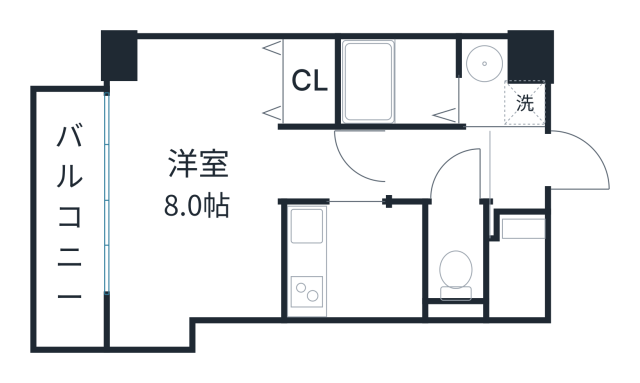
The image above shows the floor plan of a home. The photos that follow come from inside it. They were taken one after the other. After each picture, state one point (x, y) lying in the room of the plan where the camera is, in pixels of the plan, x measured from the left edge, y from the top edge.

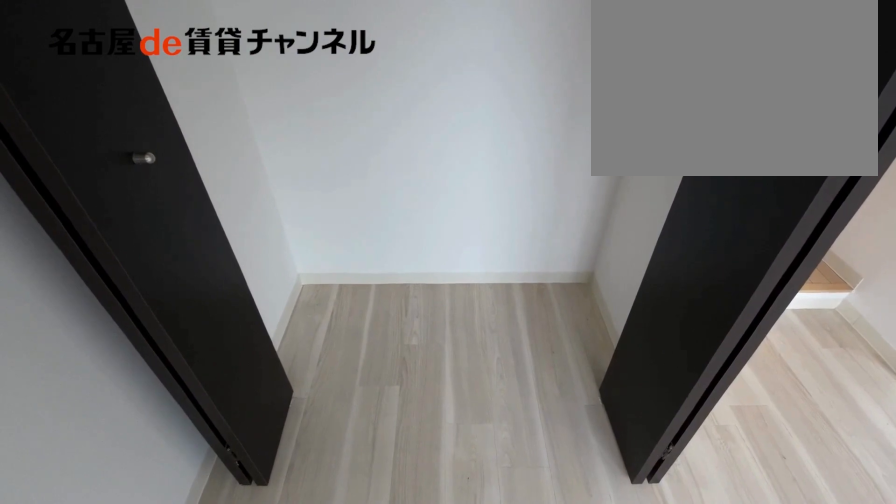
(309, 81)
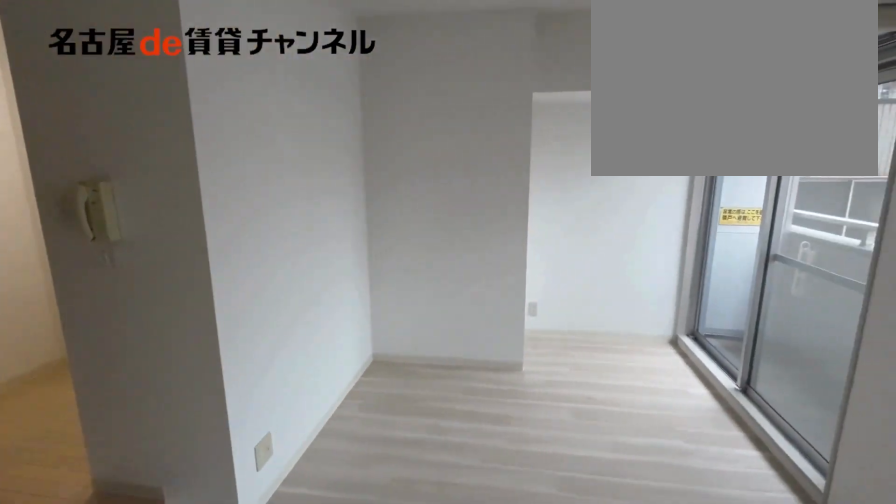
(332, 165)
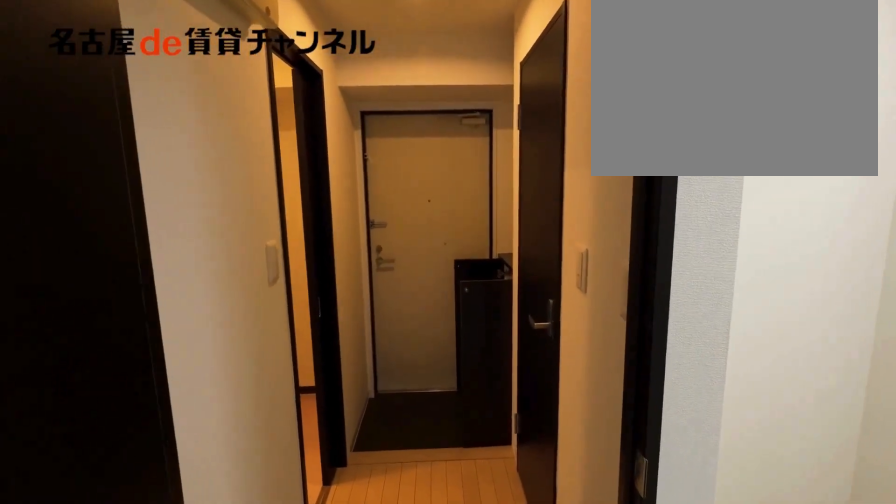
(332, 165)
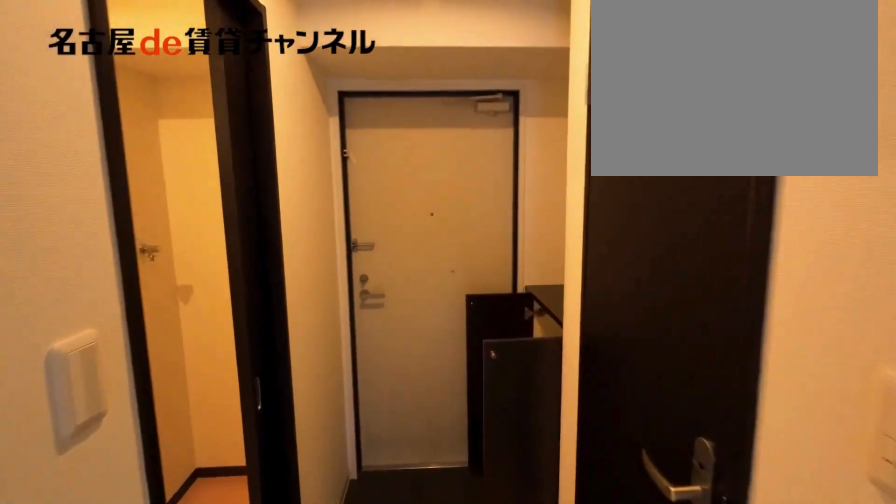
(441, 165)
